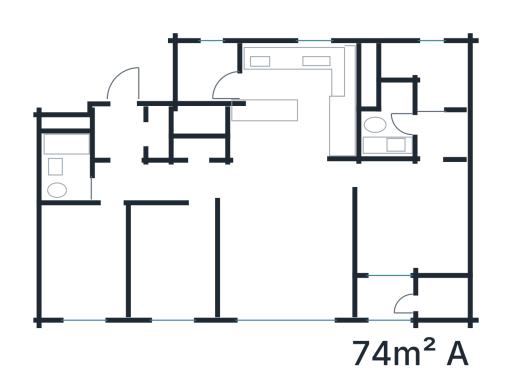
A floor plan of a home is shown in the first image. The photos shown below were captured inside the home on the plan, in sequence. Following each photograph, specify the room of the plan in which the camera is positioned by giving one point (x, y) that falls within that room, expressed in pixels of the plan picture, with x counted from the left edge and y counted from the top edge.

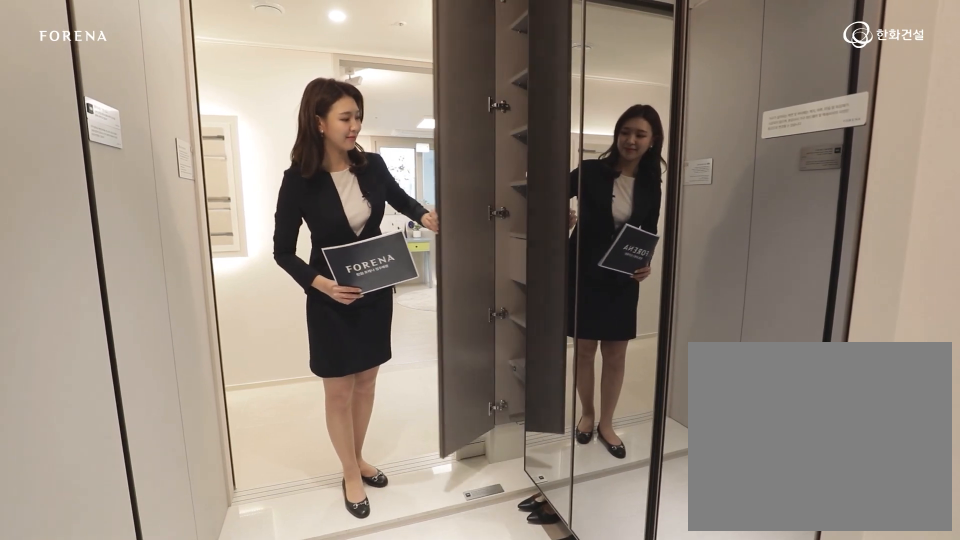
(125, 131)
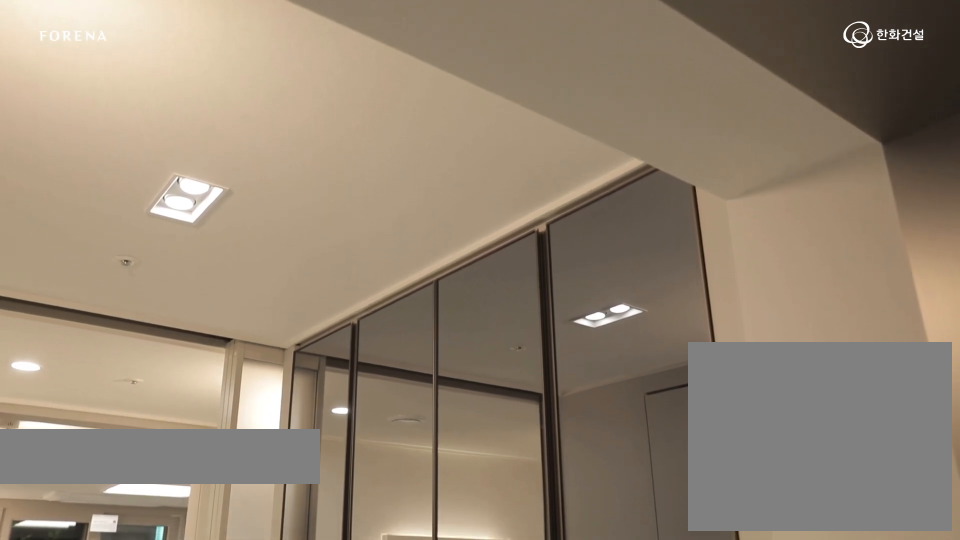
(125, 131)
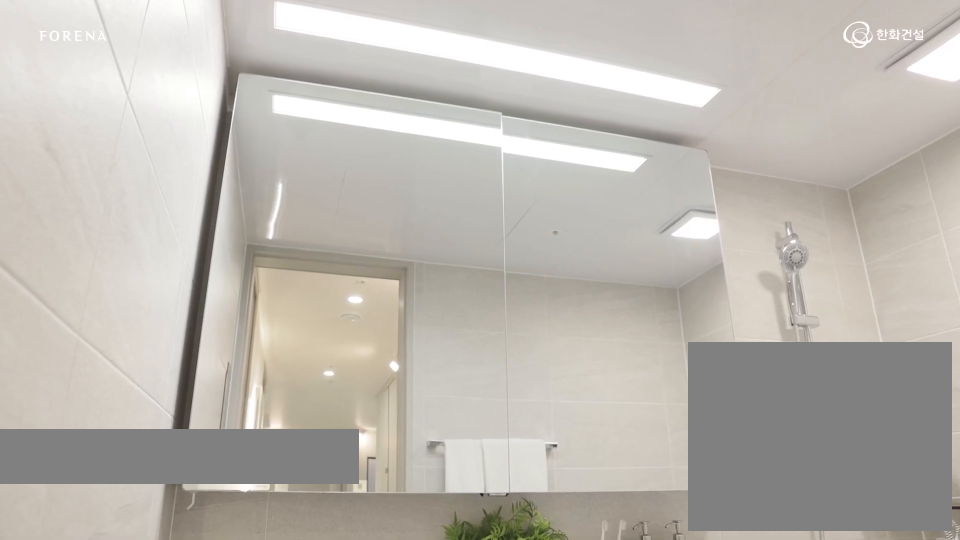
(86, 185)
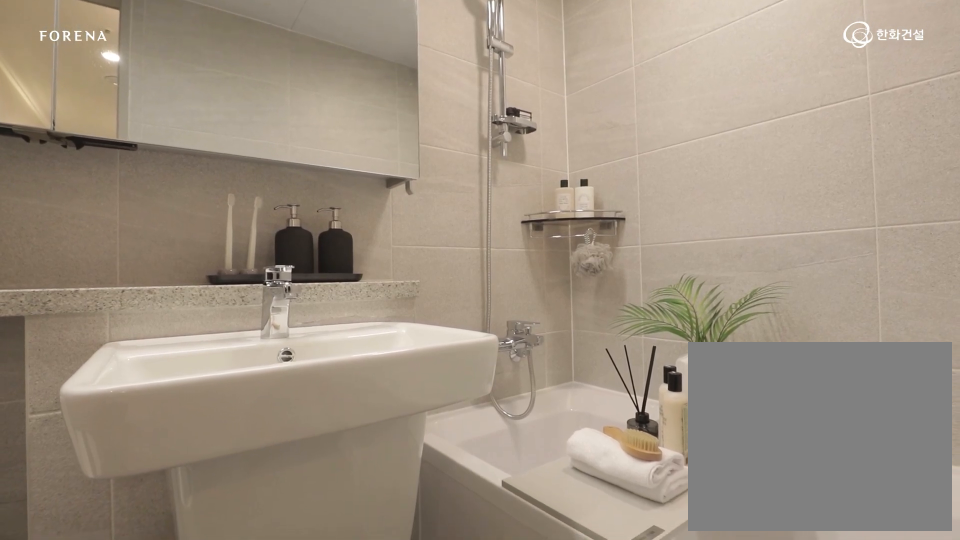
(86, 185)
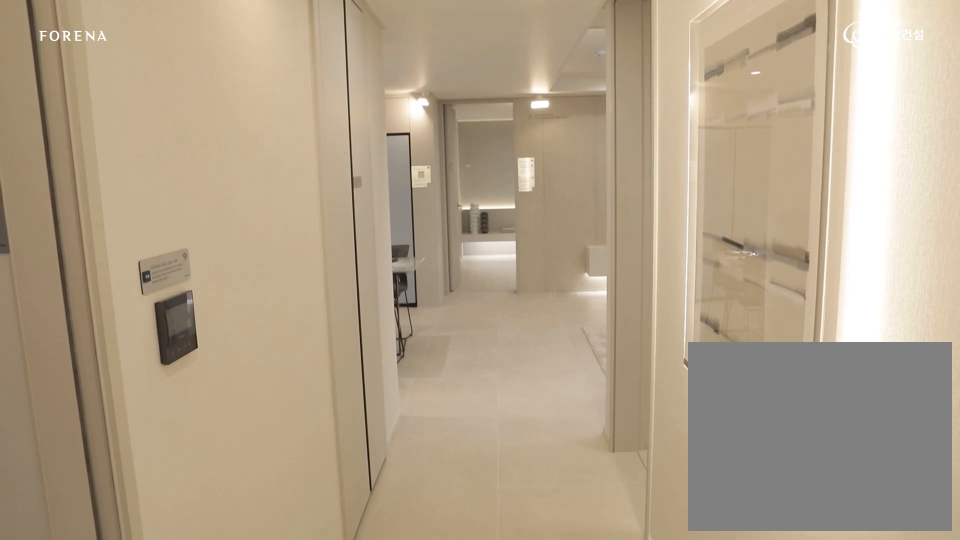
(182, 181)
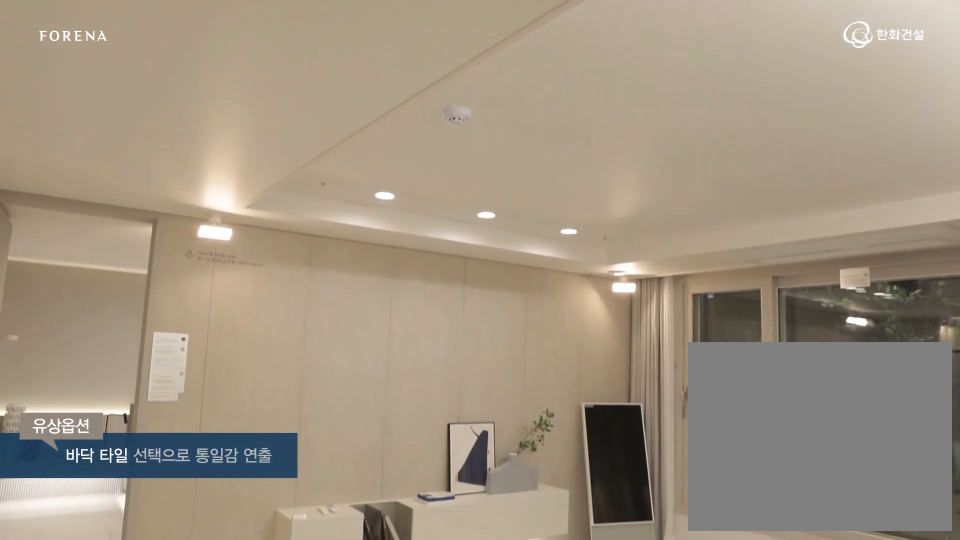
(290, 247)
